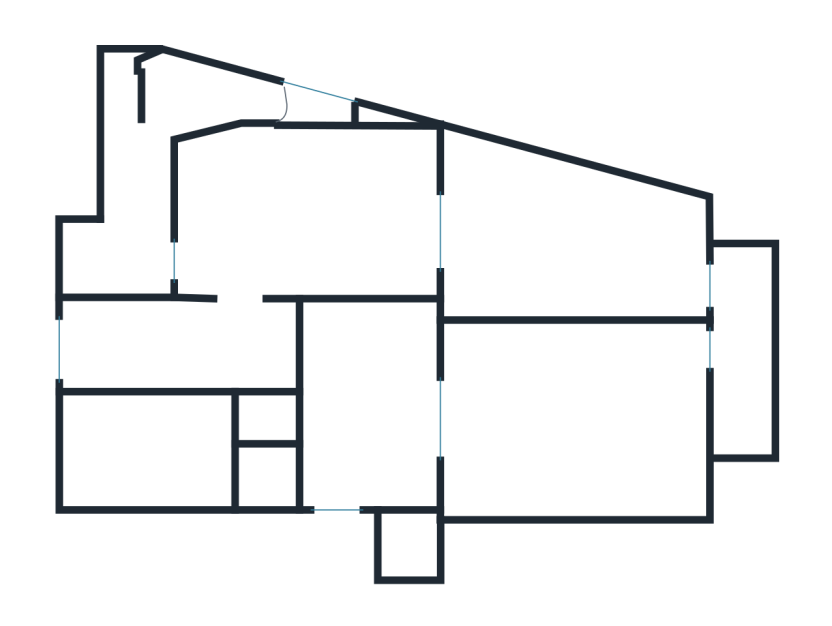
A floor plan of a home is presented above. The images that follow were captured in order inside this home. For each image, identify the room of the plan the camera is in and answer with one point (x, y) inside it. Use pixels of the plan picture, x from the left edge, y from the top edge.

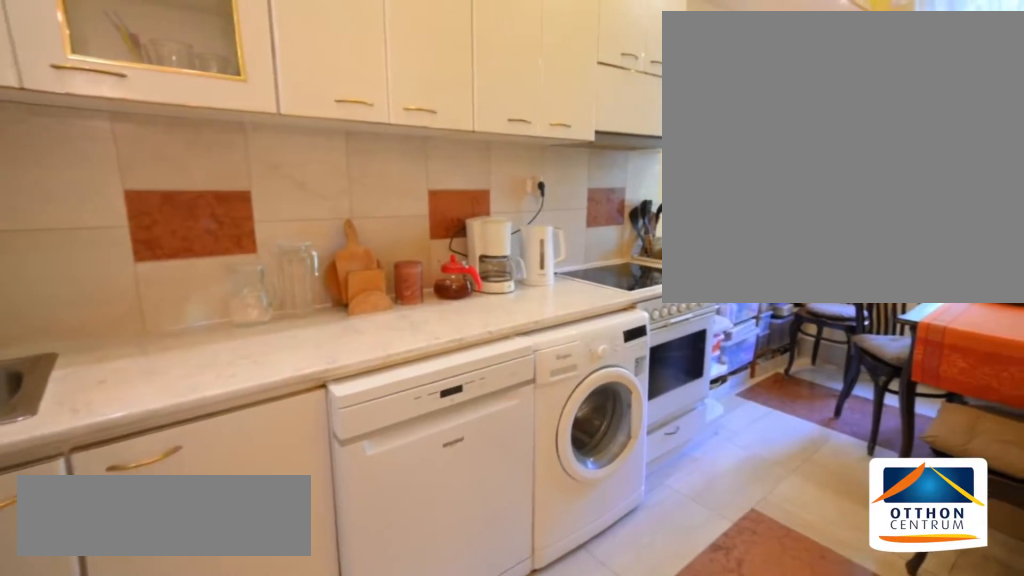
(191, 346)
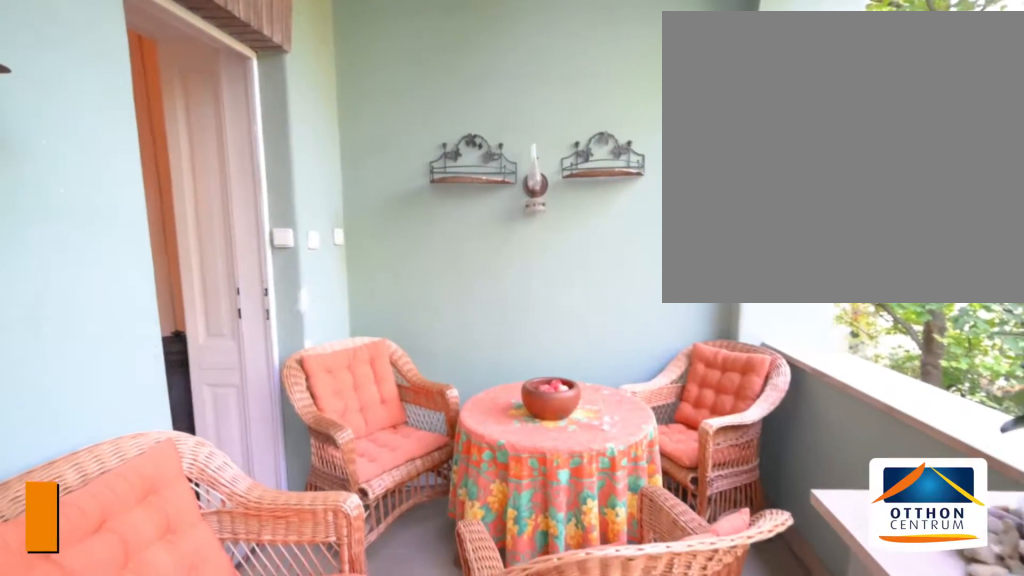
(136, 216)
